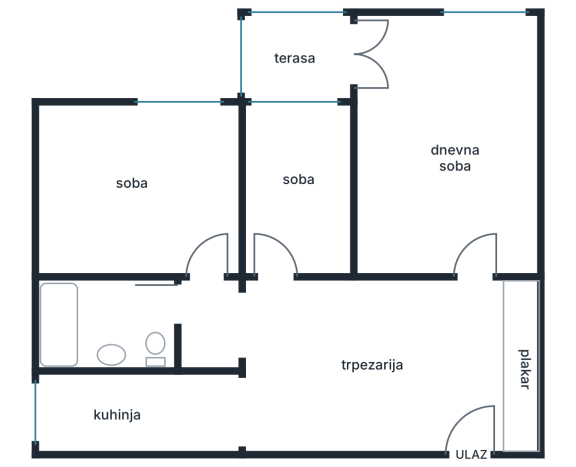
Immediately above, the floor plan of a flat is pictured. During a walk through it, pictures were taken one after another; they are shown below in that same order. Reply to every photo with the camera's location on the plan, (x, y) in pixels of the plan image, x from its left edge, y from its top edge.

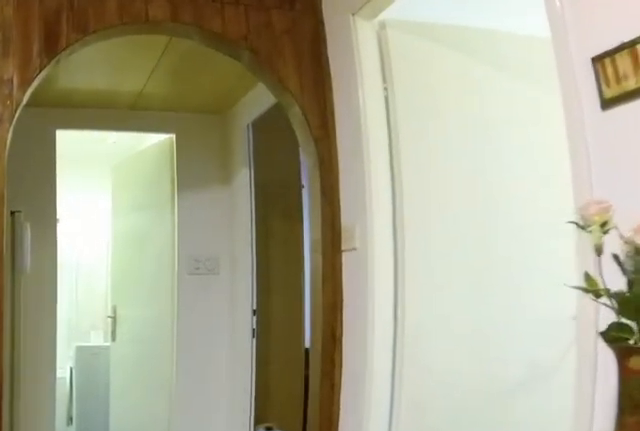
(375, 298)
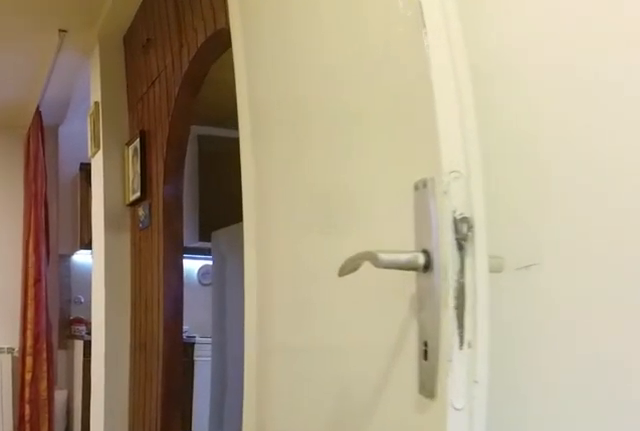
(289, 191)
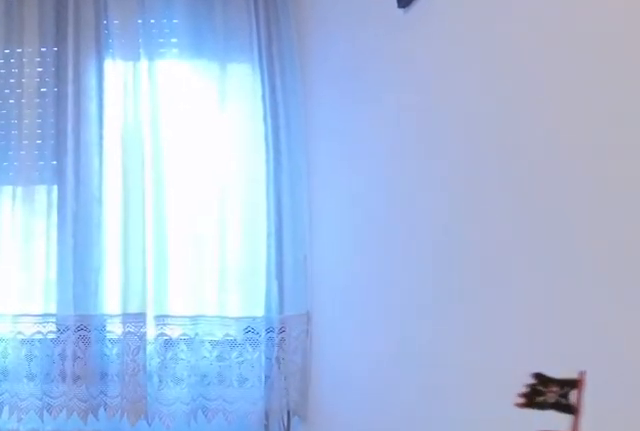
(215, 215)
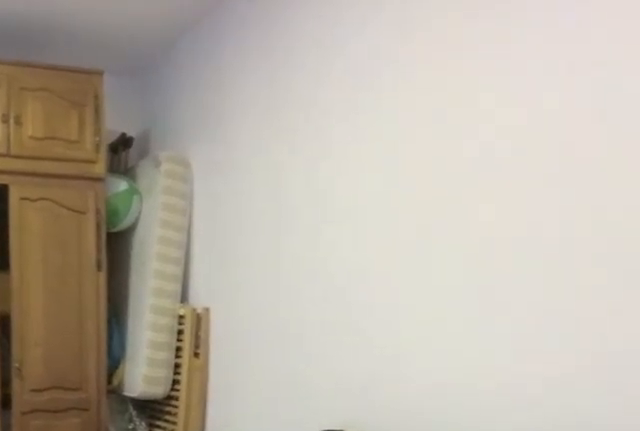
(142, 126)
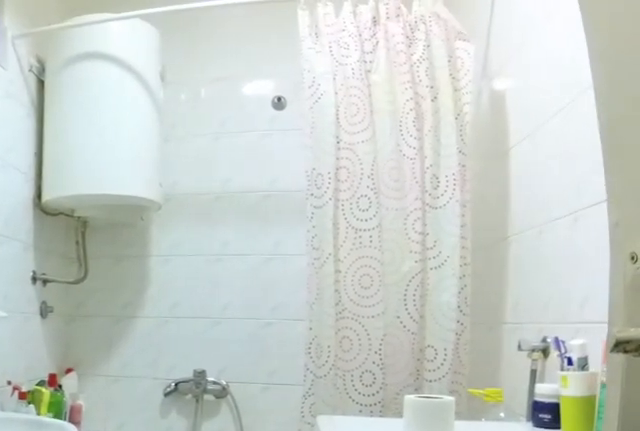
(199, 303)
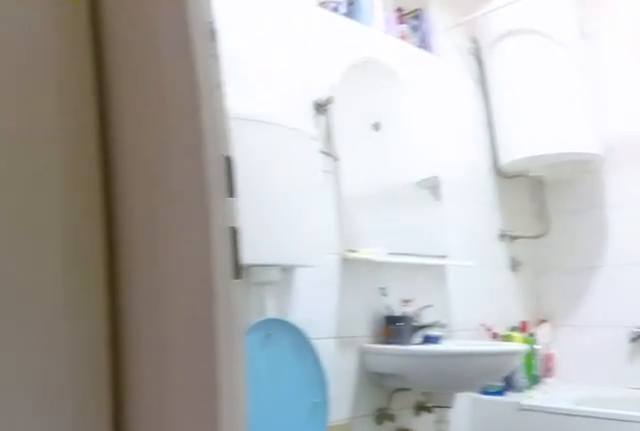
(191, 289)
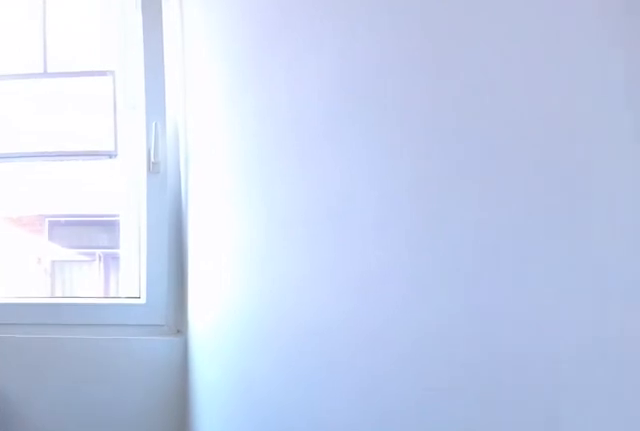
(159, 410)
